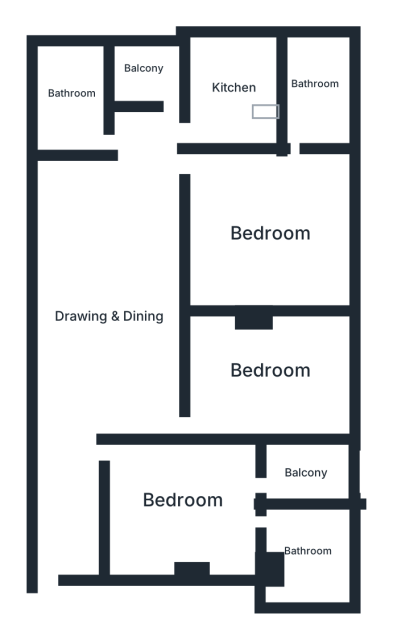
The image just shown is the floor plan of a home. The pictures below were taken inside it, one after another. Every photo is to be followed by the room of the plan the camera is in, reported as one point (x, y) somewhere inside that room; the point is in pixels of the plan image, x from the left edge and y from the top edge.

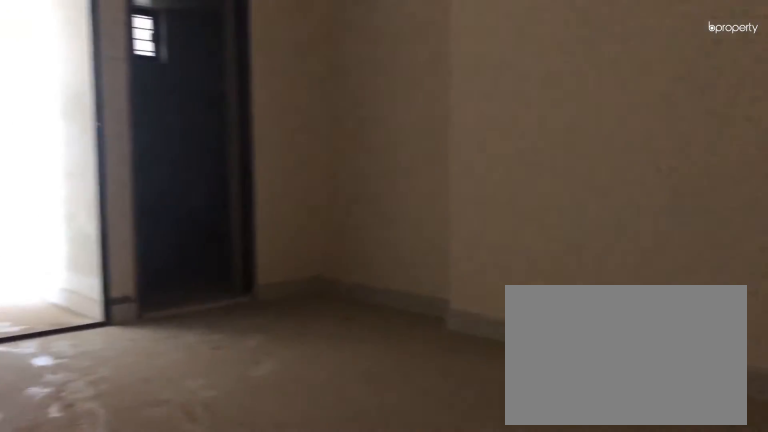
(182, 502)
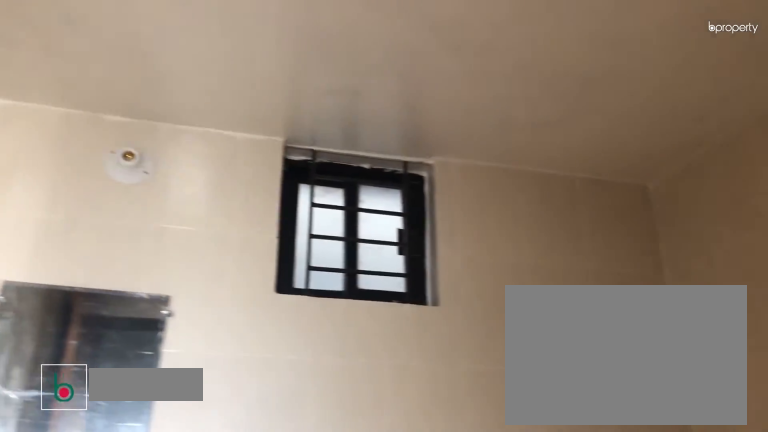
(309, 554)
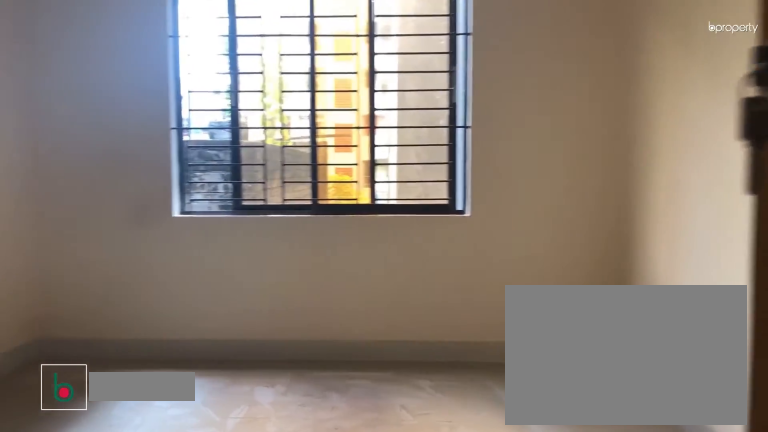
(271, 369)
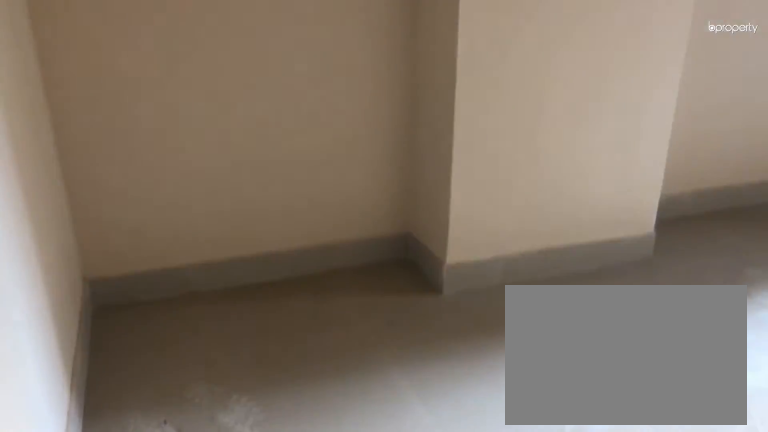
(272, 369)
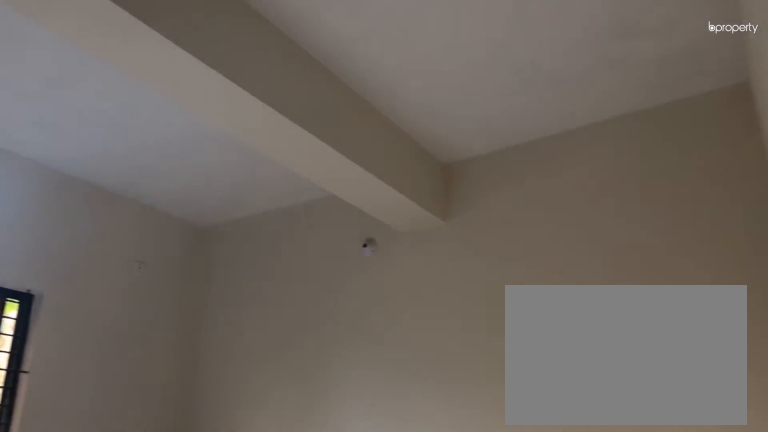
(273, 230)
